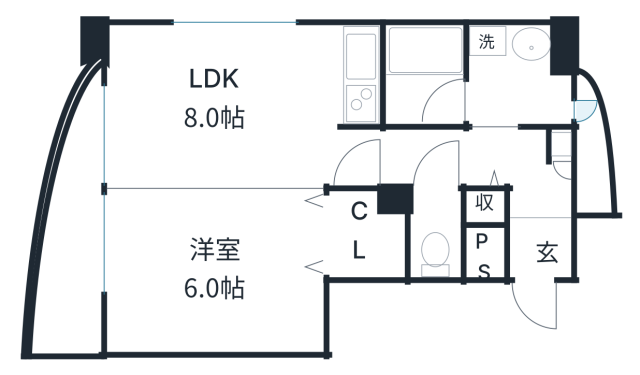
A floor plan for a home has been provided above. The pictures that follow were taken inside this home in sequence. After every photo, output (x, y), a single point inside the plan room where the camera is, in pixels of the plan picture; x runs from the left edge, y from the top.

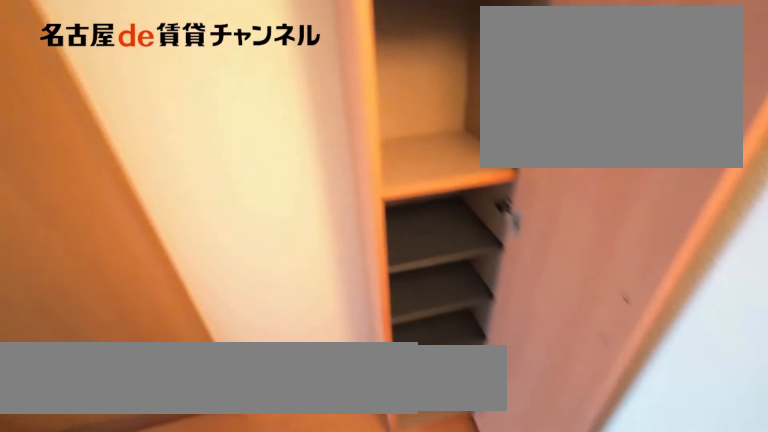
(561, 143)
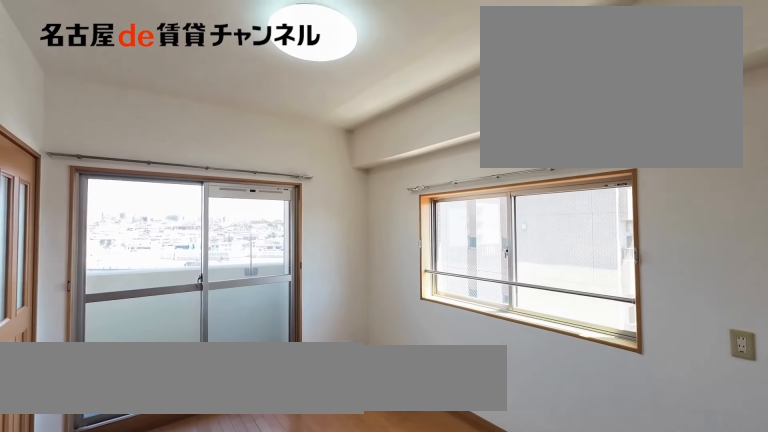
(220, 106)
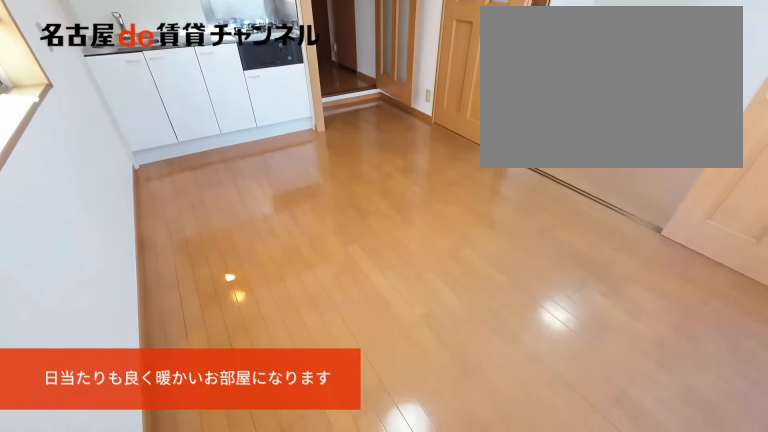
(220, 106)
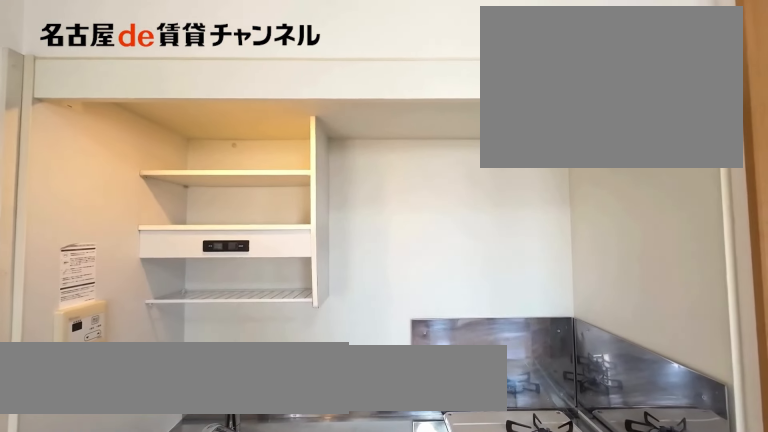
(364, 76)
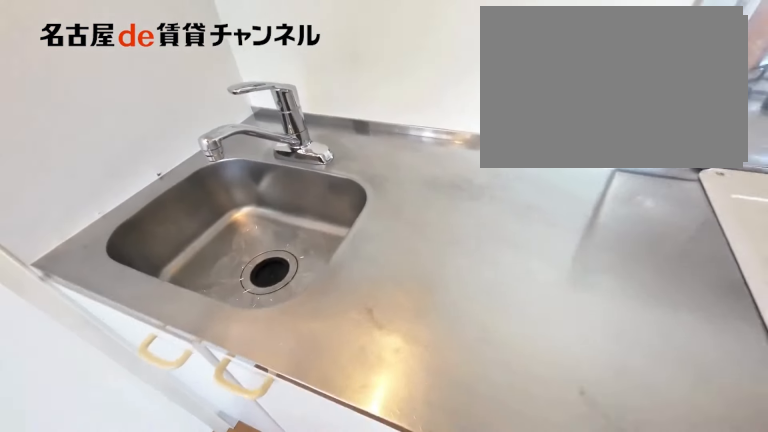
(364, 76)
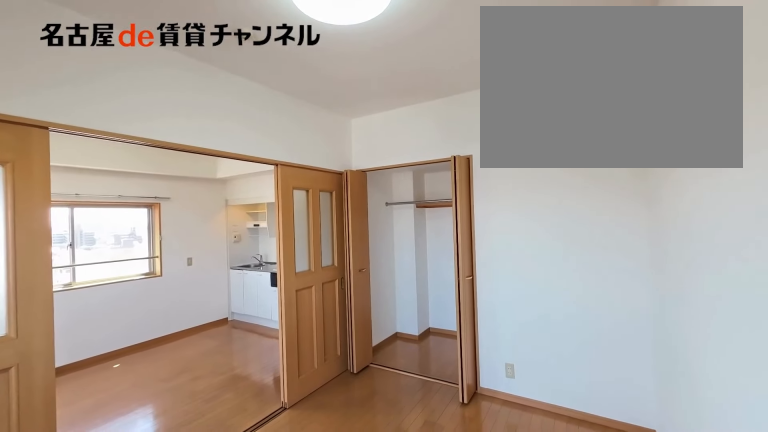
(214, 272)
